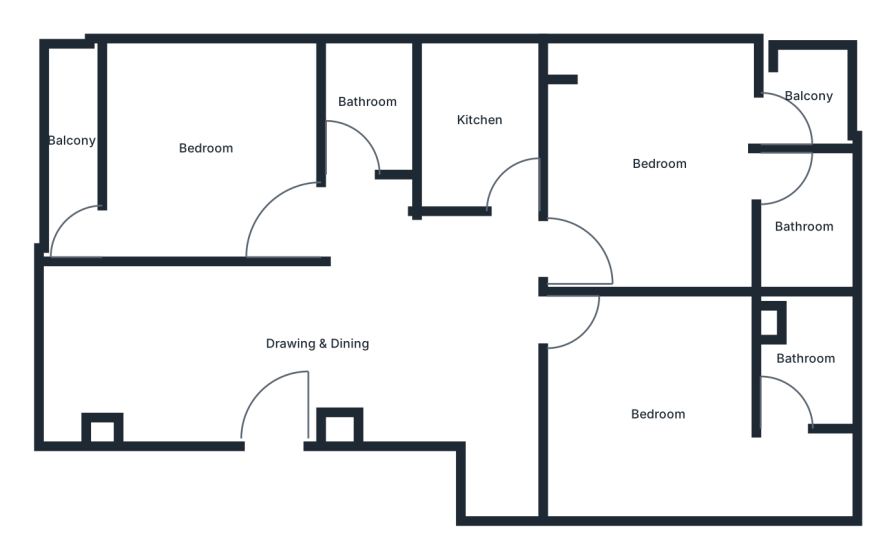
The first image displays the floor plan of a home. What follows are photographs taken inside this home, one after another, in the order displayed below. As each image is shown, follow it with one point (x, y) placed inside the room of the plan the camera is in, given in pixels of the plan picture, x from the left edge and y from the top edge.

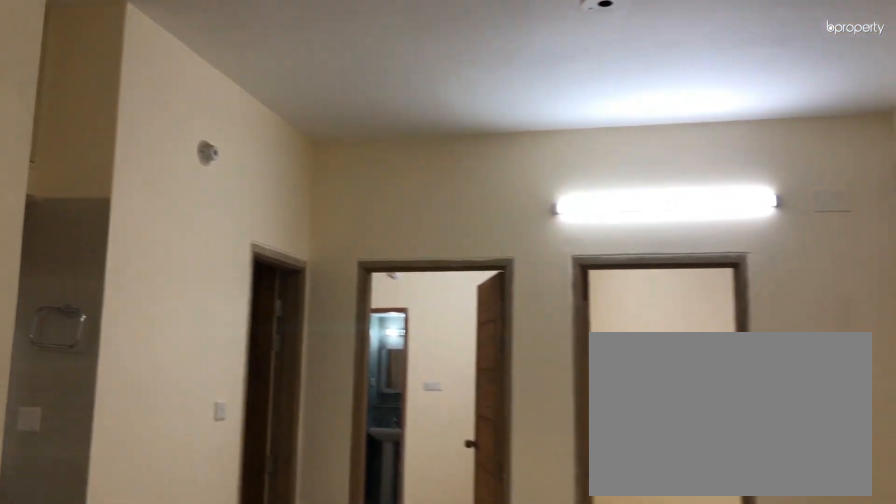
(422, 342)
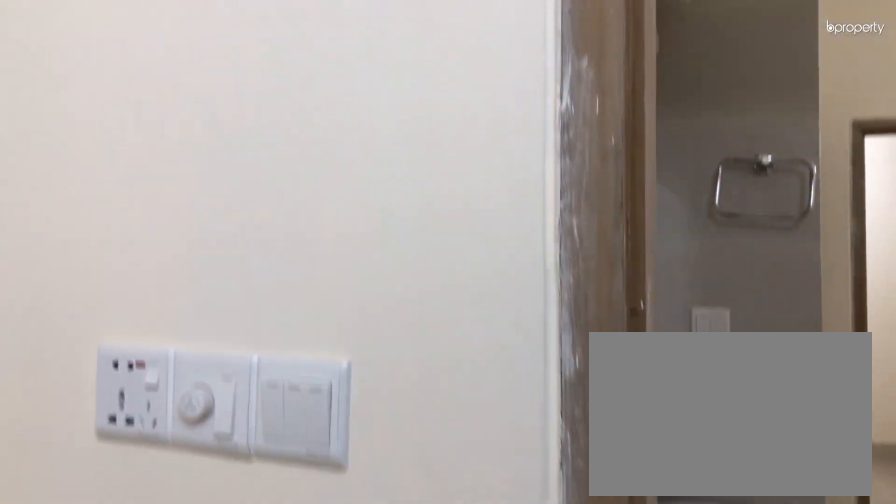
(209, 148)
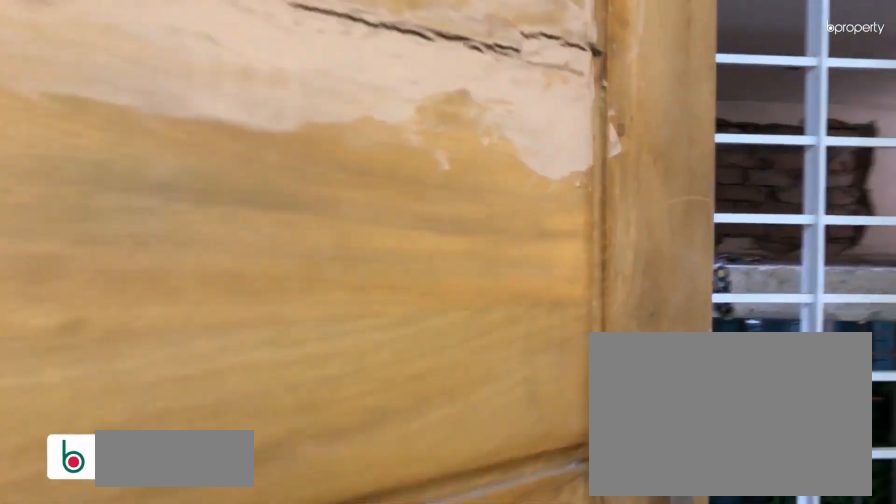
(69, 150)
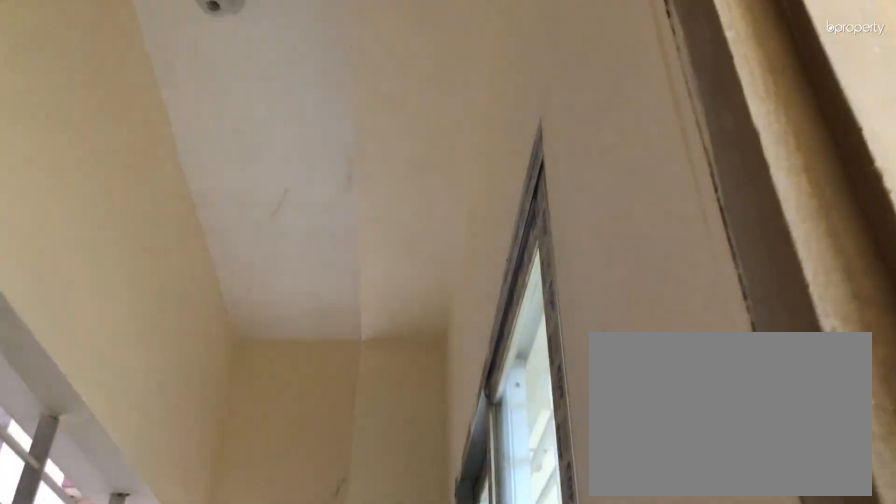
(69, 150)
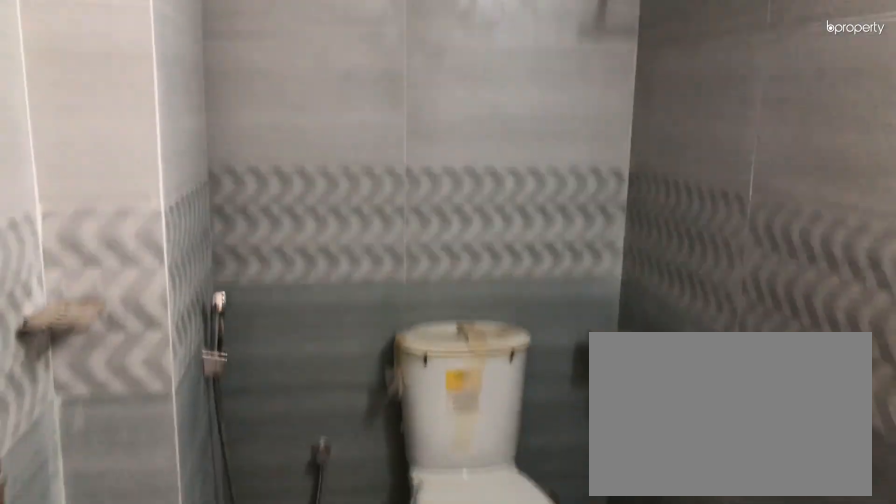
(366, 111)
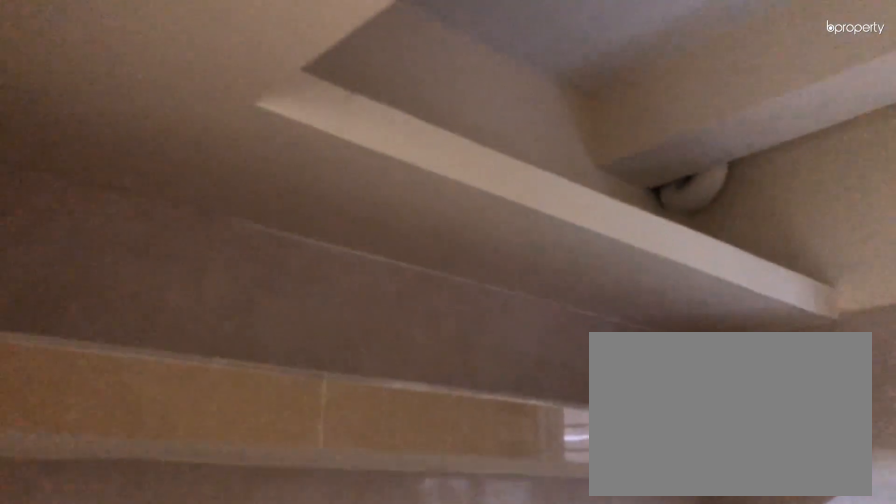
(476, 124)
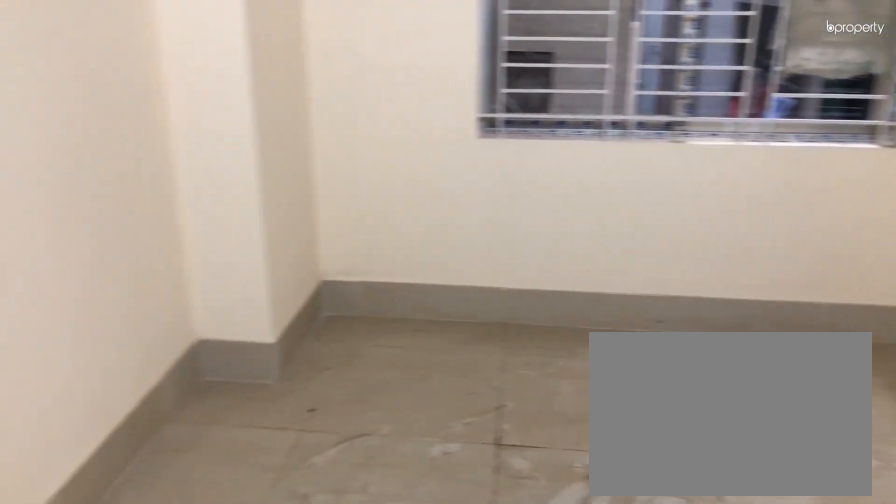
(655, 167)
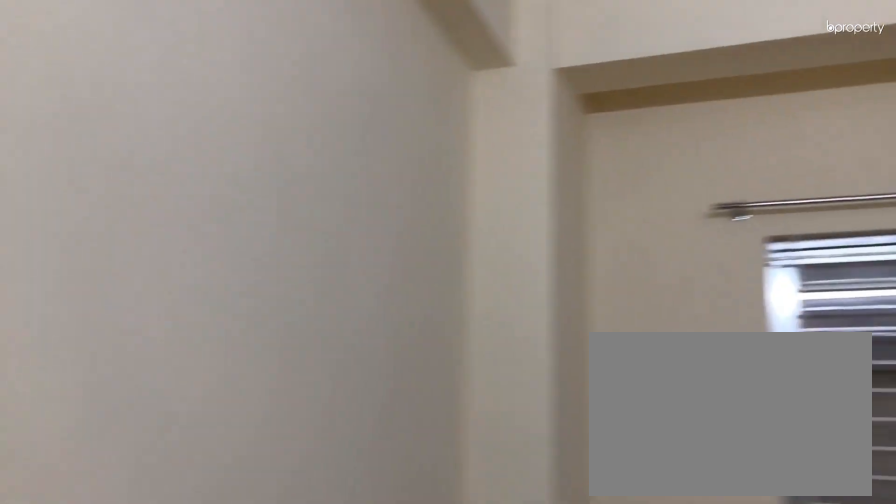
(655, 167)
